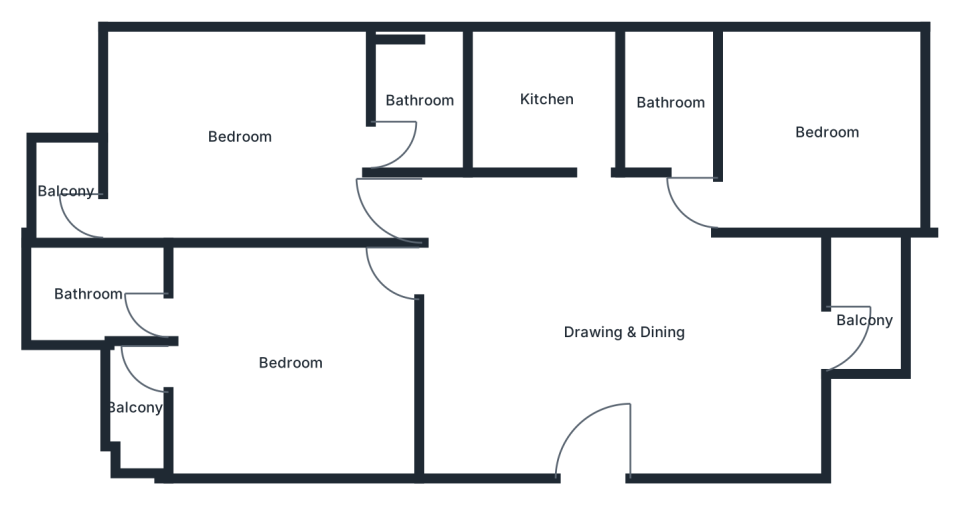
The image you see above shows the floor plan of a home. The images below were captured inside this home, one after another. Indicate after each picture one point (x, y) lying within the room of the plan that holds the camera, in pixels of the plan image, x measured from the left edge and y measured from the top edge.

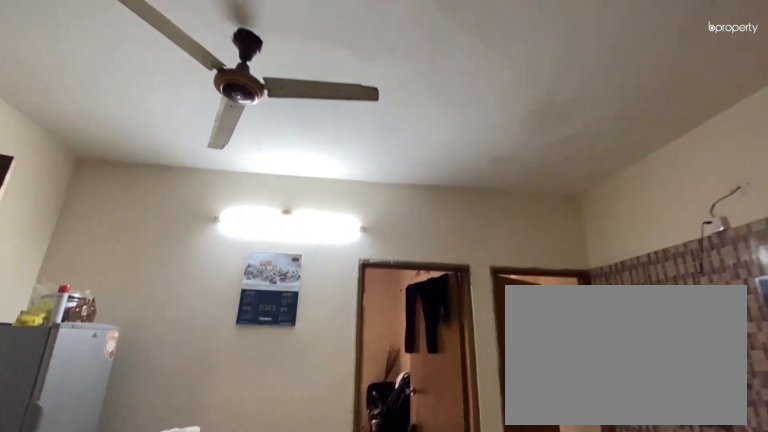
(624, 331)
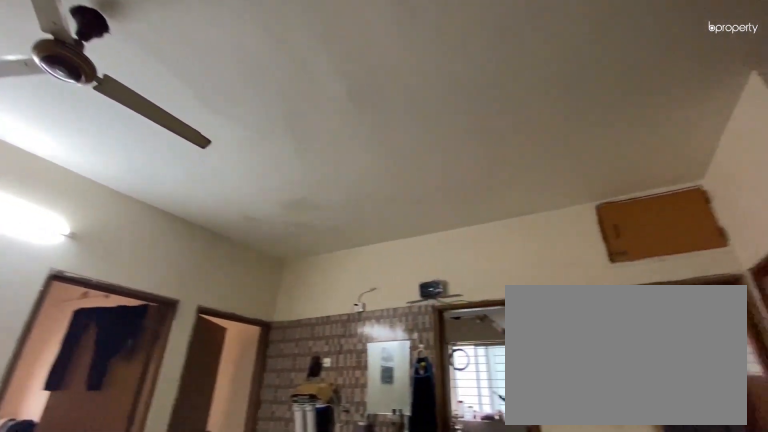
(624, 331)
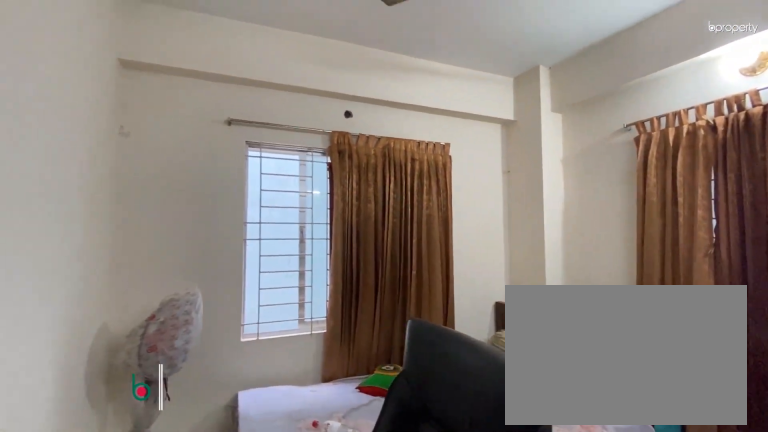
(826, 132)
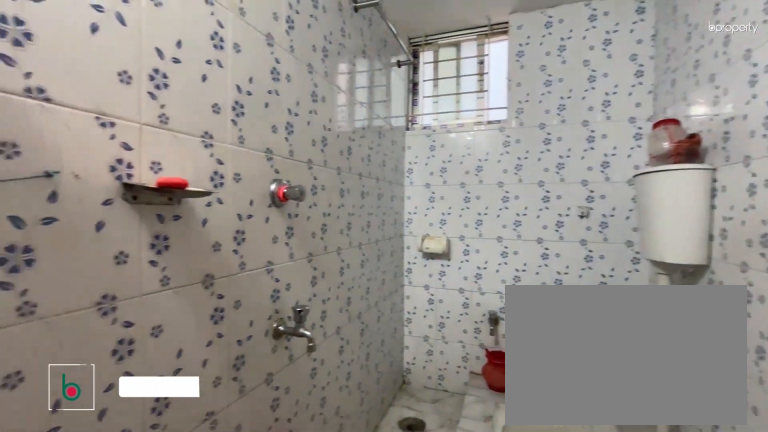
(672, 104)
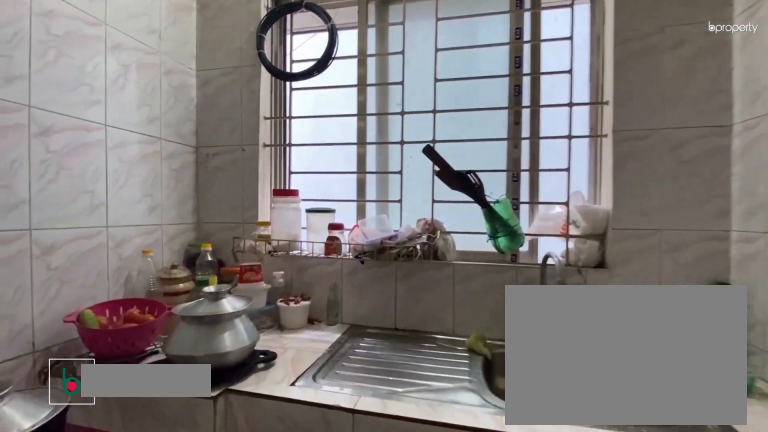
(548, 100)
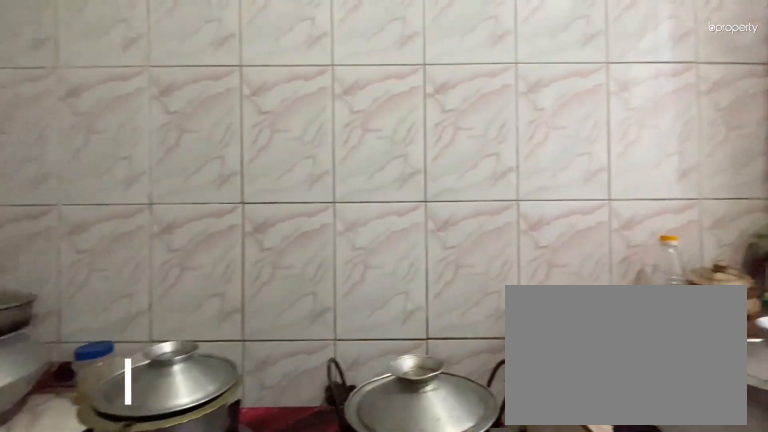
(548, 100)
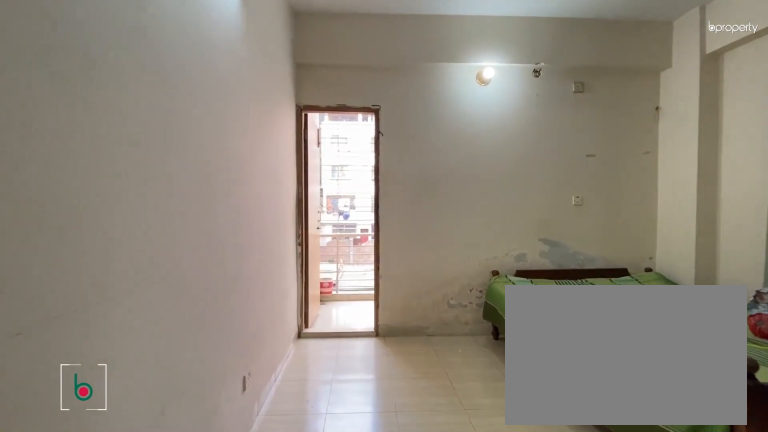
(237, 140)
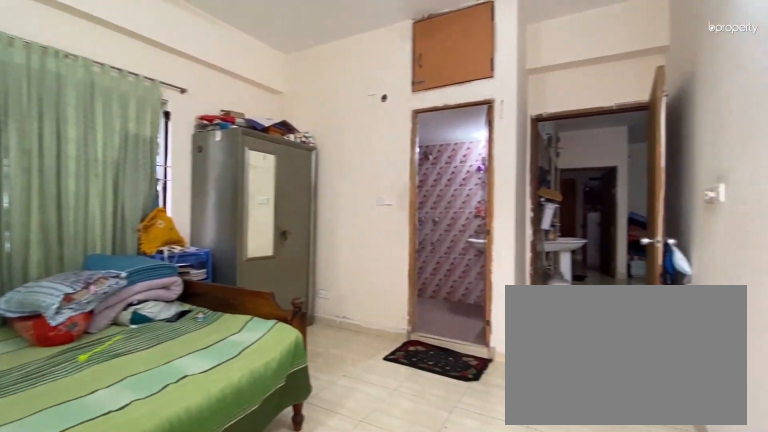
(237, 140)
